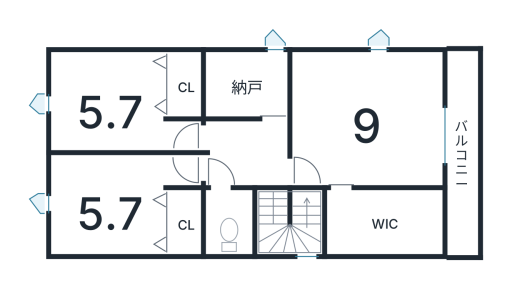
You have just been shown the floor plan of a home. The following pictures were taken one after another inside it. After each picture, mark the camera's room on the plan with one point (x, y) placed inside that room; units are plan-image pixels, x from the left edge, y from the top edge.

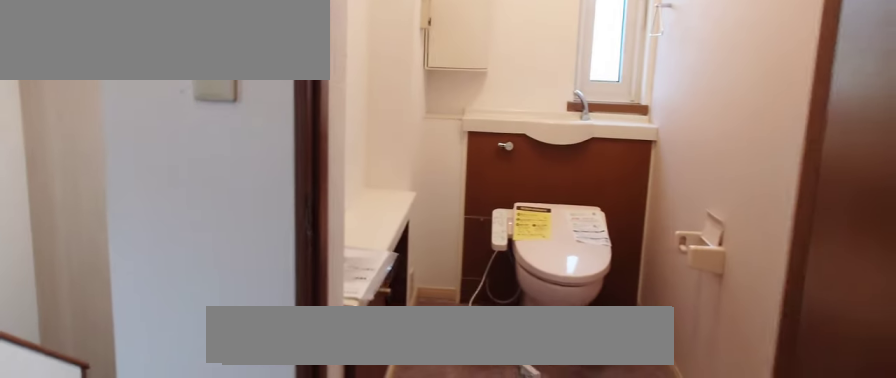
(226, 221)
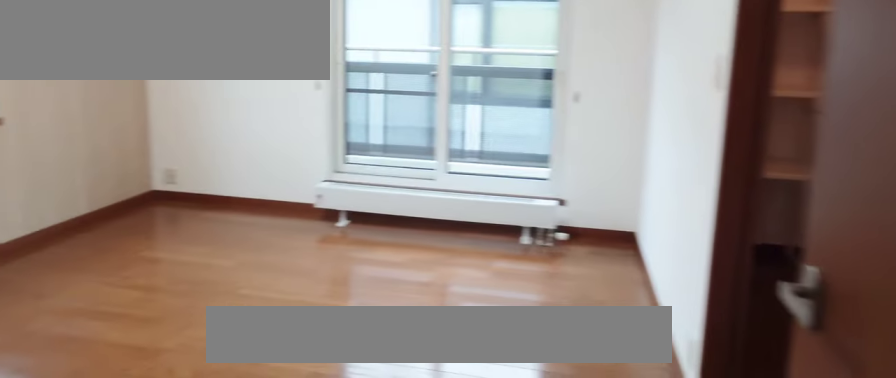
(369, 121)
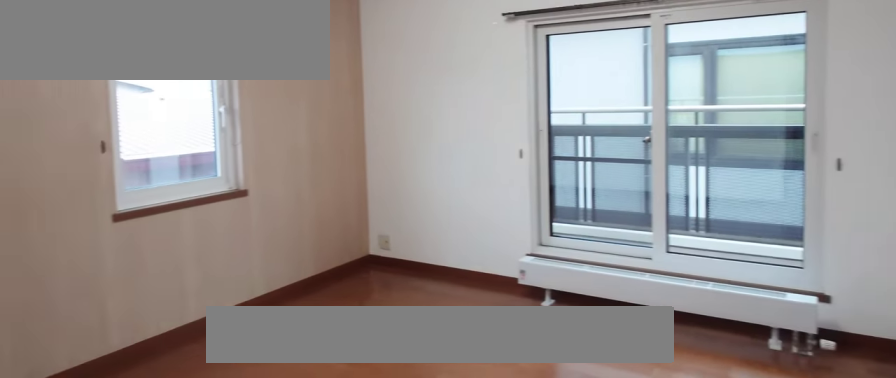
(369, 121)
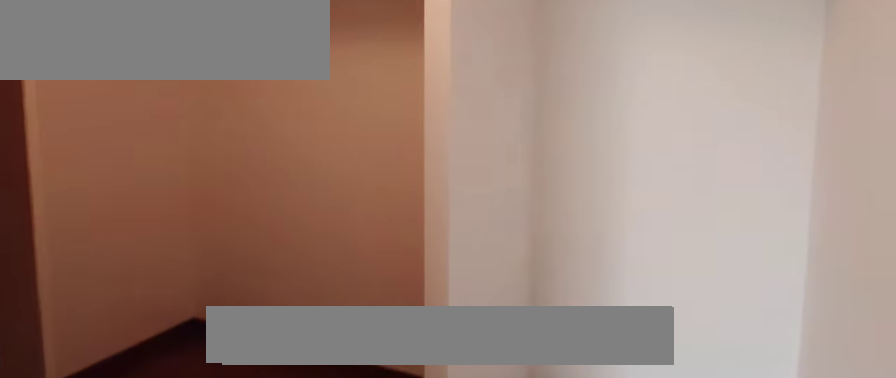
(382, 222)
